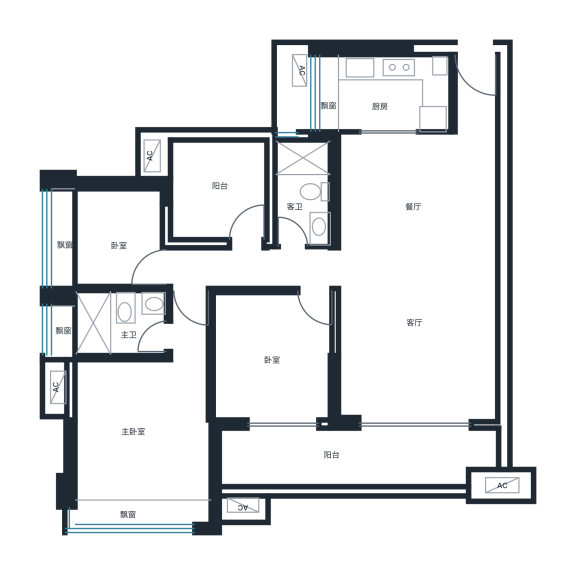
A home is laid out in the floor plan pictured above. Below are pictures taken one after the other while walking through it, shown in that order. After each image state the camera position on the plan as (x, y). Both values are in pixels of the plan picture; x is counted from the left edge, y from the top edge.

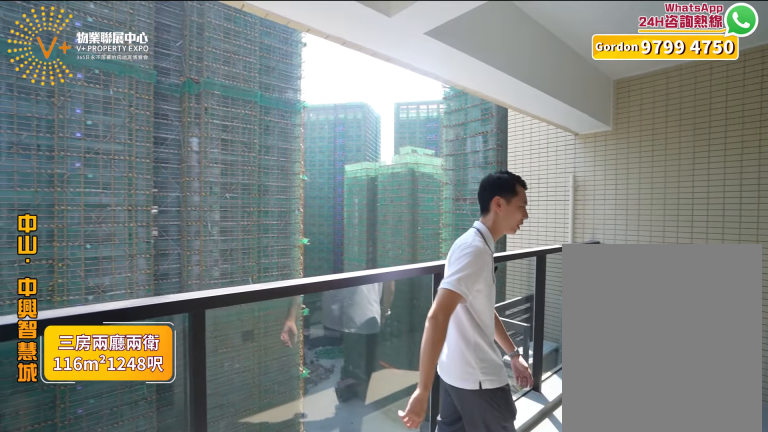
(405, 445)
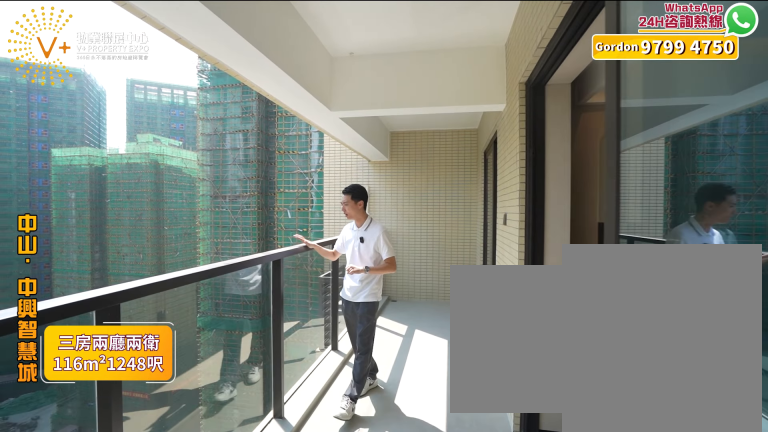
(409, 434)
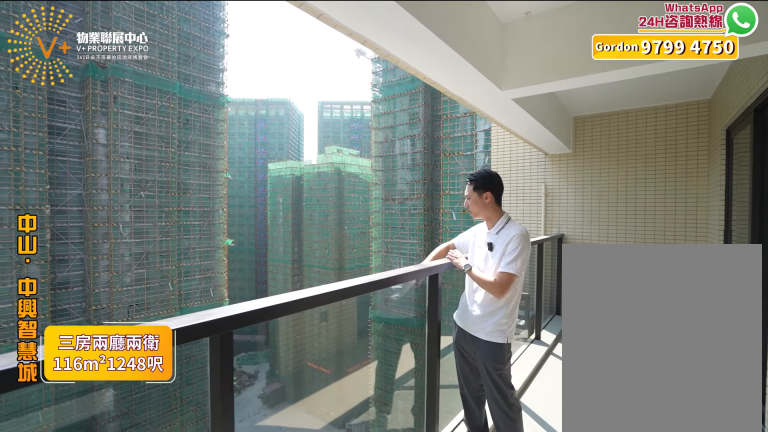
(404, 445)
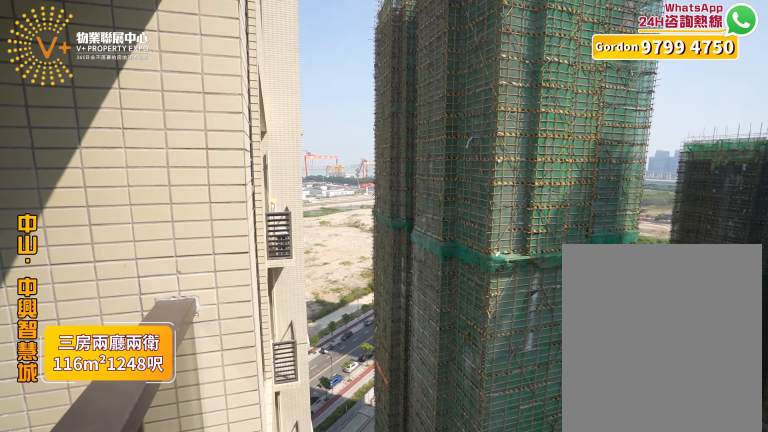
(409, 433)
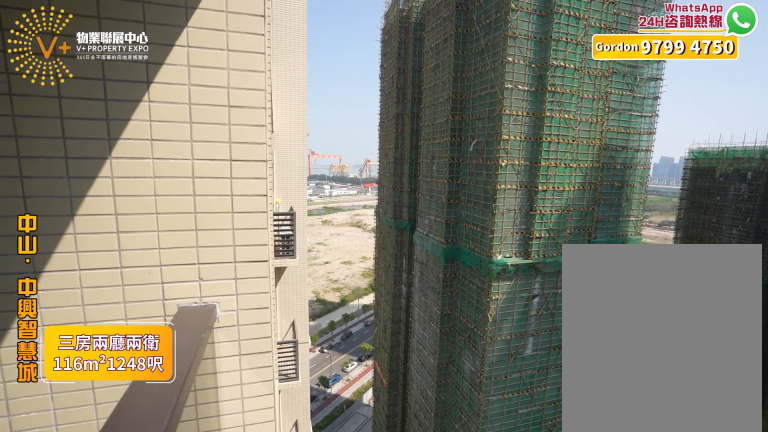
(403, 442)
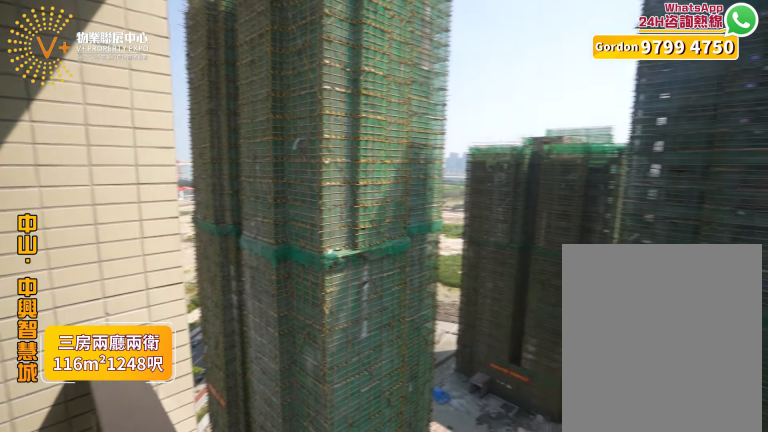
(404, 445)
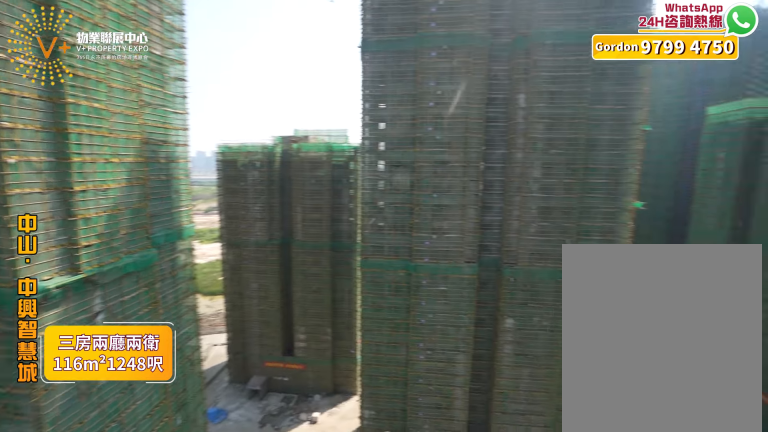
(404, 444)
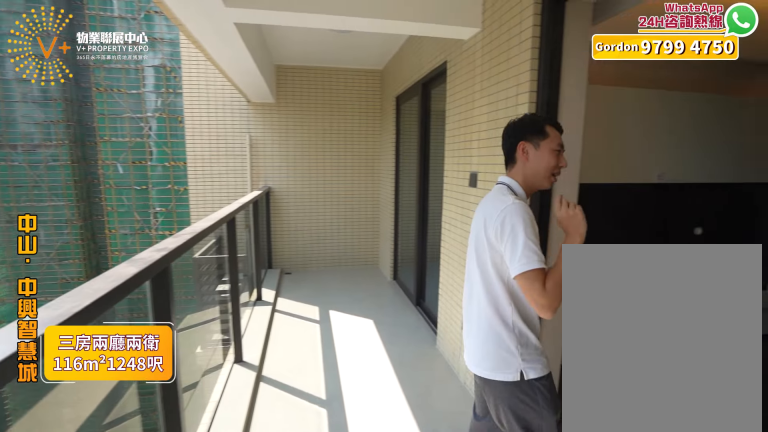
(404, 442)
